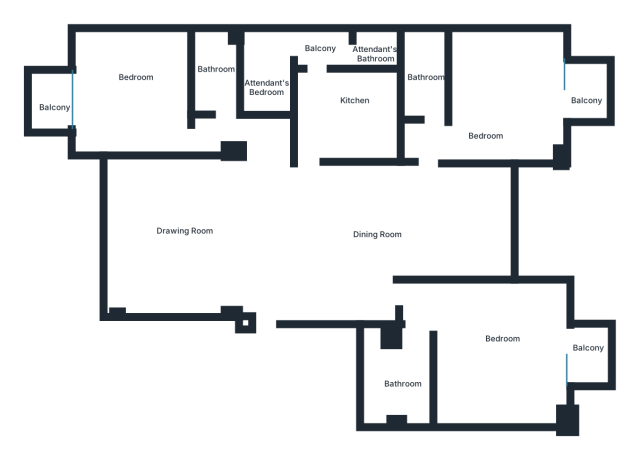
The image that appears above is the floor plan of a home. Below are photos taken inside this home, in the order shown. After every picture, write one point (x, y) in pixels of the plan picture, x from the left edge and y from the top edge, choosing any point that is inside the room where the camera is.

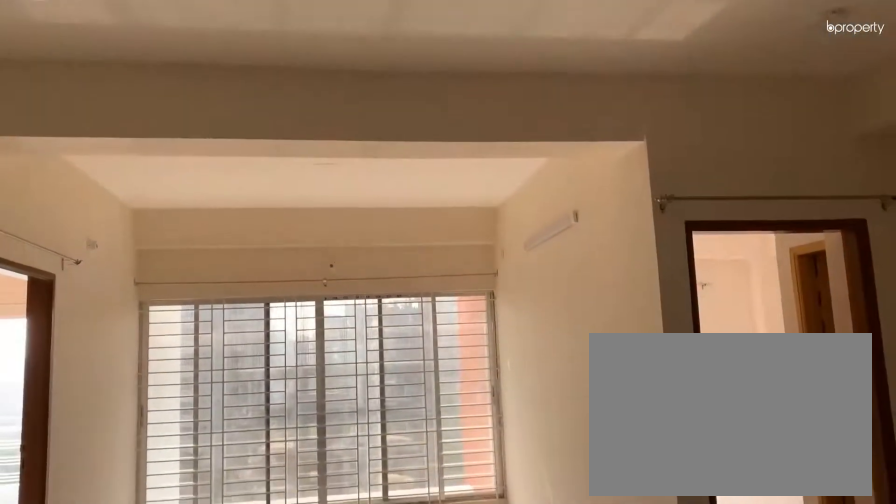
(388, 224)
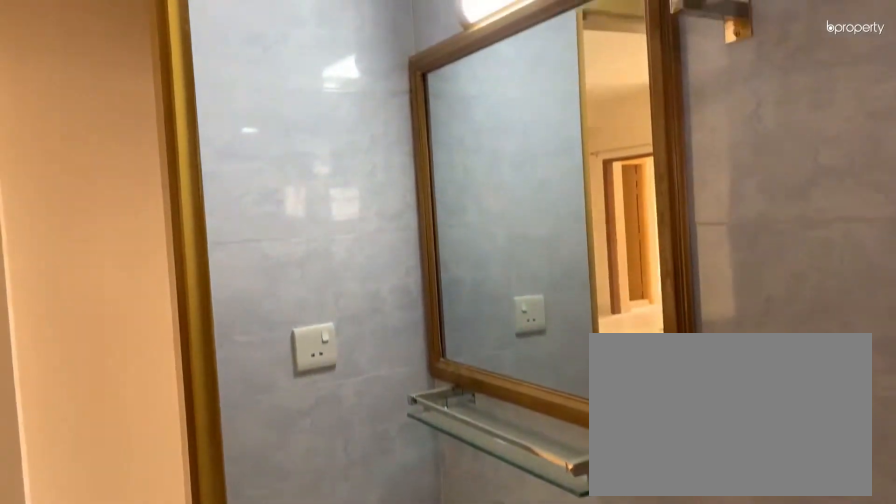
(215, 79)
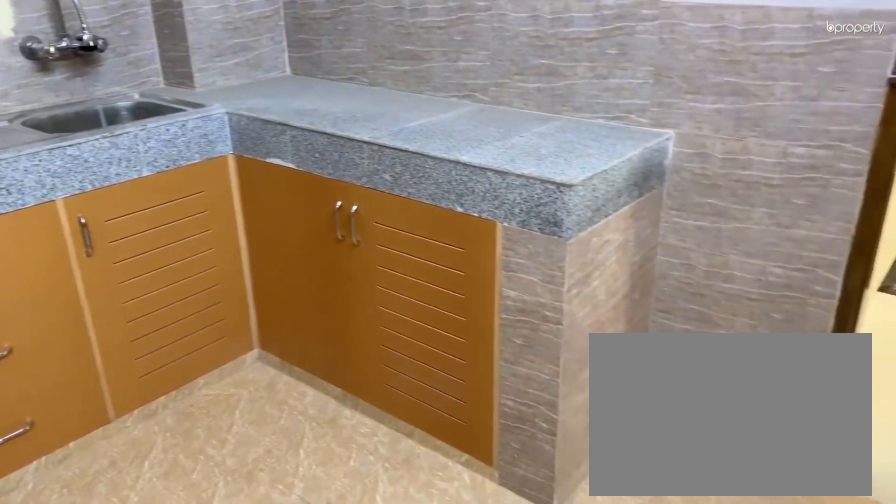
(335, 116)
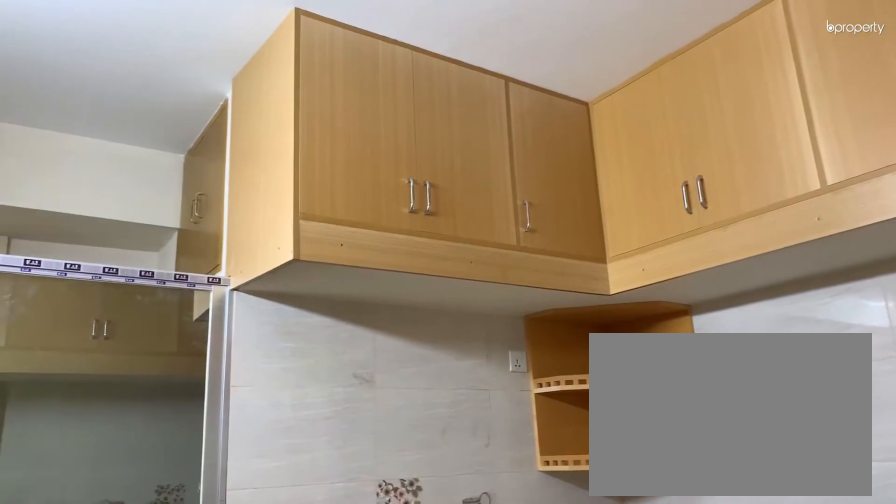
(335, 116)
